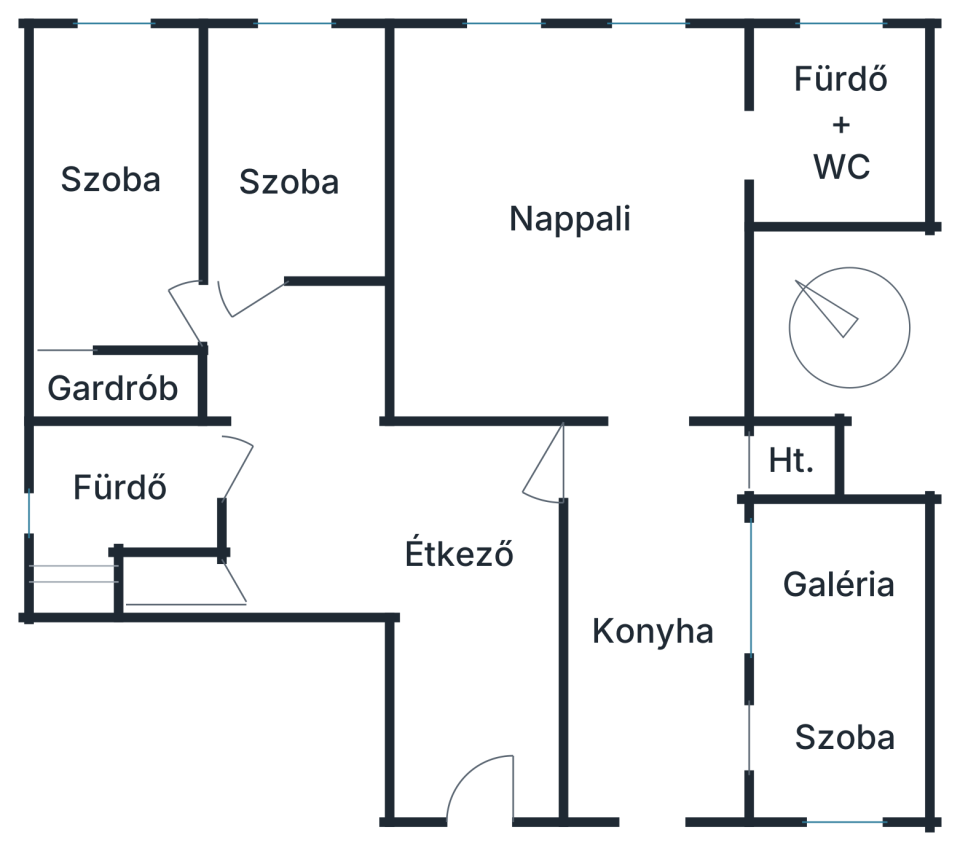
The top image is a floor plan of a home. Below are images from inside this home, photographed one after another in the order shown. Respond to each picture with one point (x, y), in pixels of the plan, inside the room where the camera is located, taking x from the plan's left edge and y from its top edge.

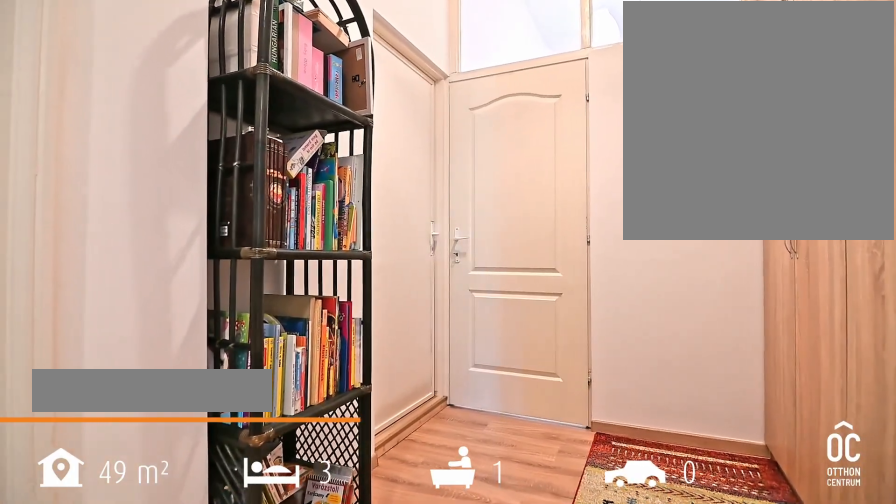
(291, 413)
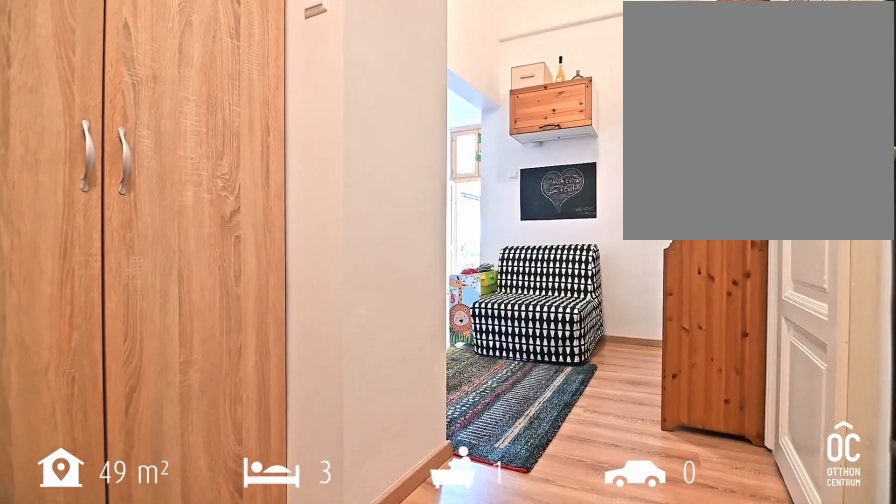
(291, 413)
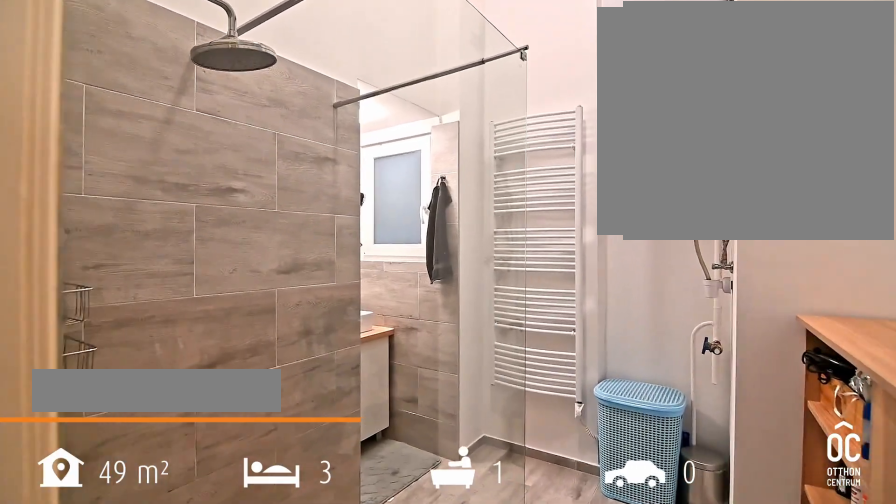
(121, 485)
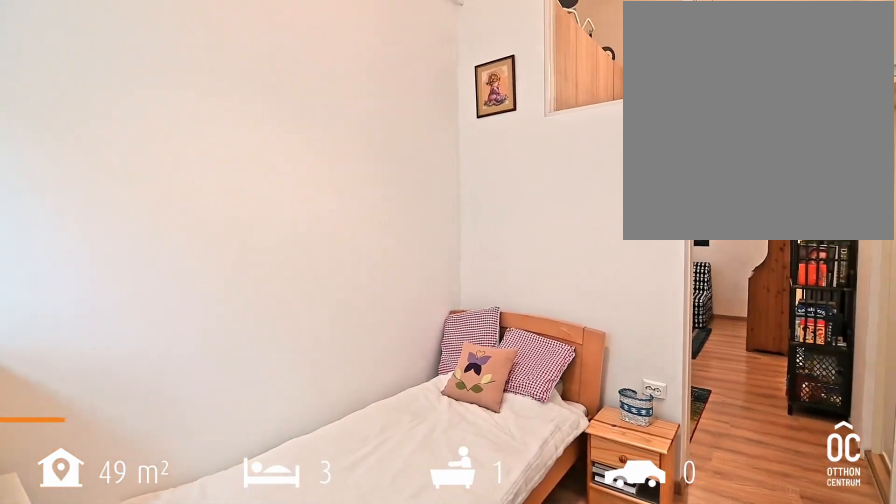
(293, 182)
